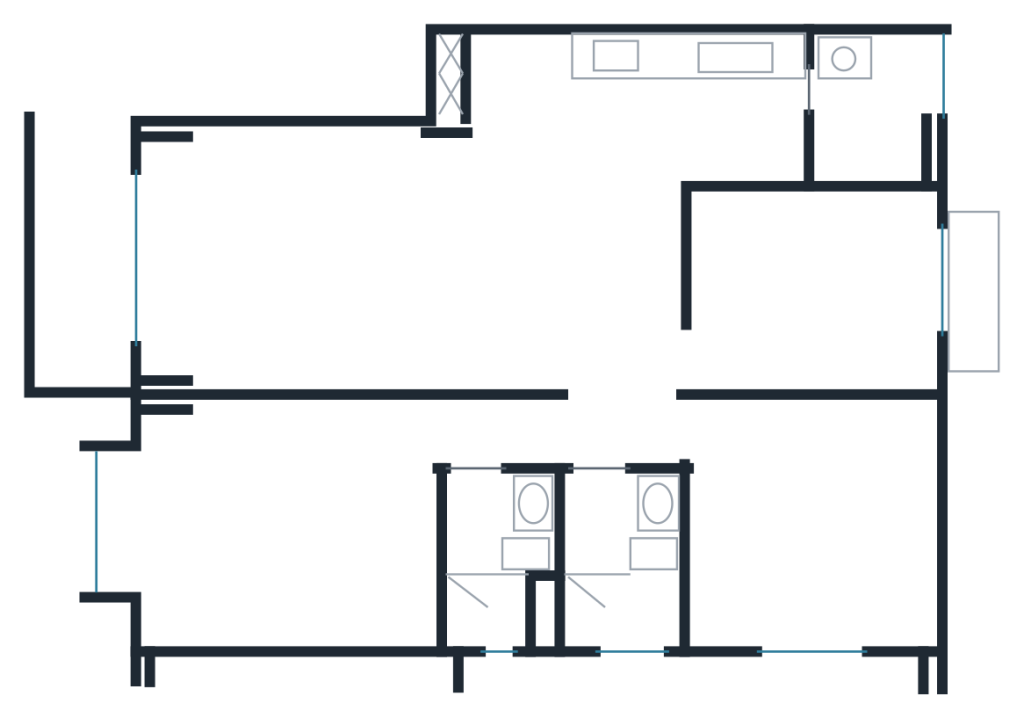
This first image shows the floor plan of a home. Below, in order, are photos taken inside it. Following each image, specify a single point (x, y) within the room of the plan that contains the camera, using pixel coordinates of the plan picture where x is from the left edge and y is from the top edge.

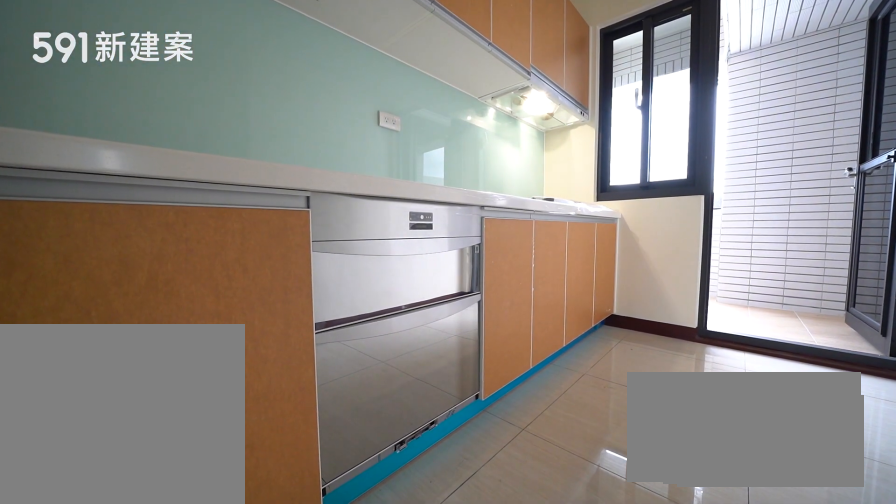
(640, 111)
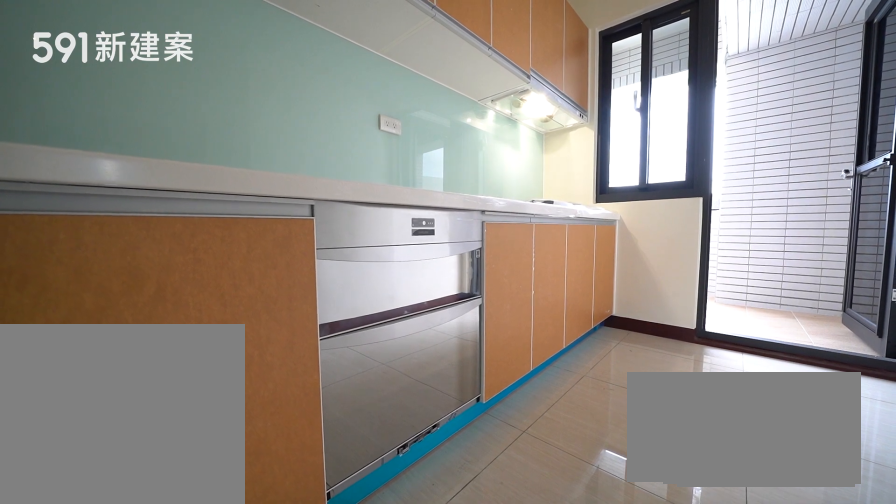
(640, 111)
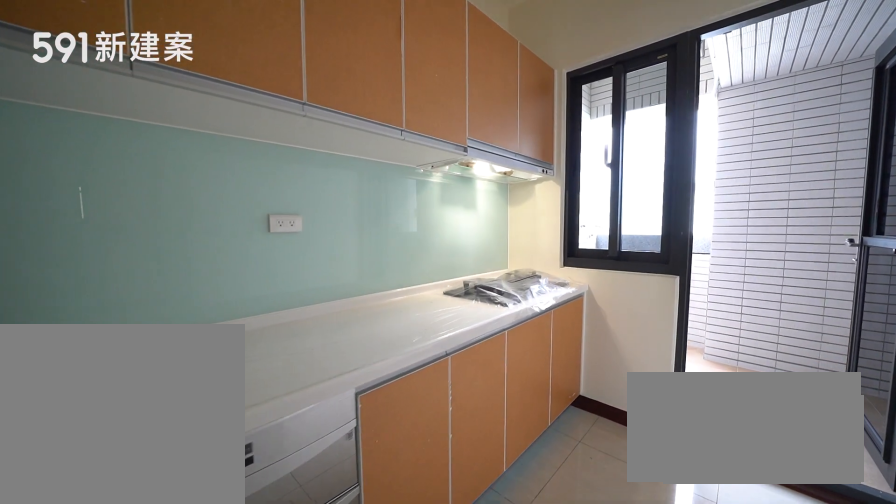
(640, 111)
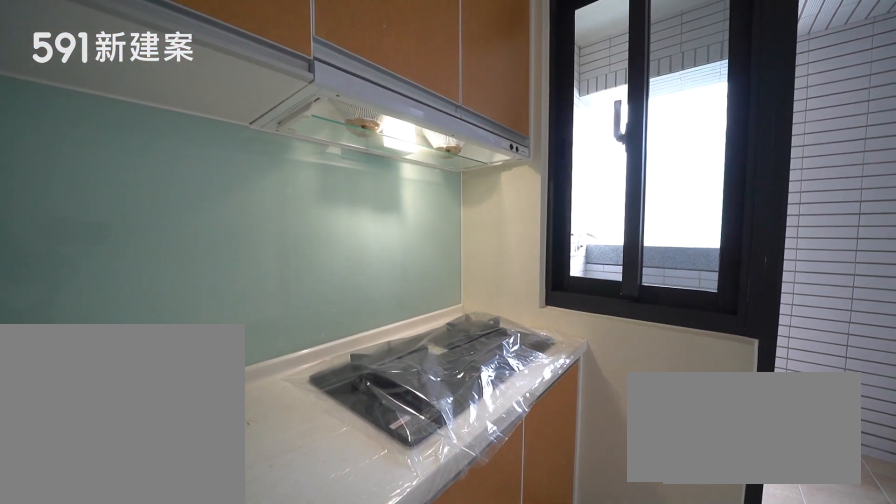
(640, 111)
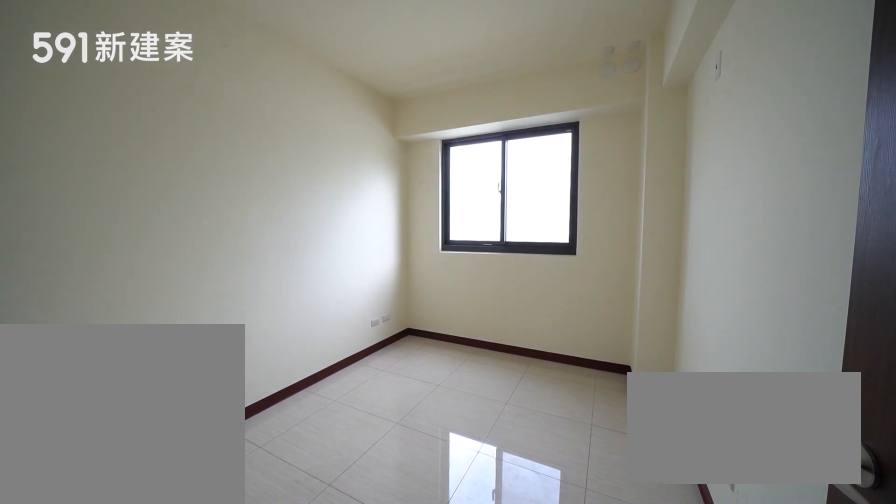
(818, 290)
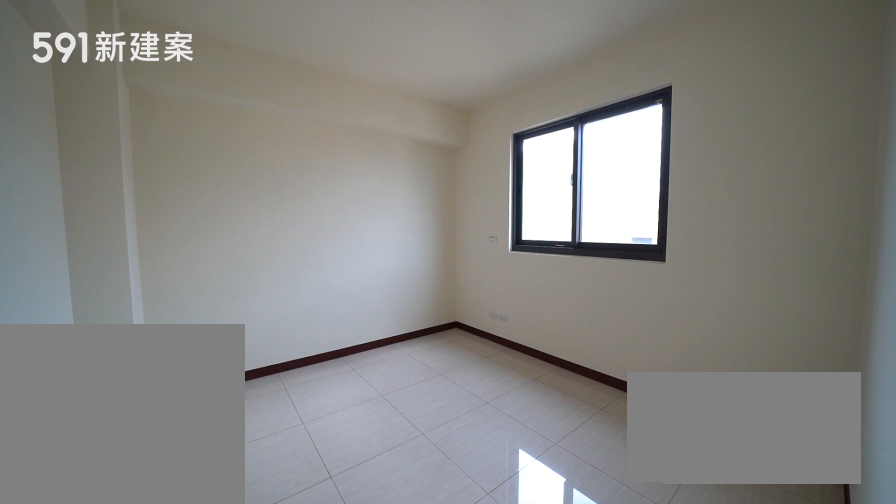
(816, 531)
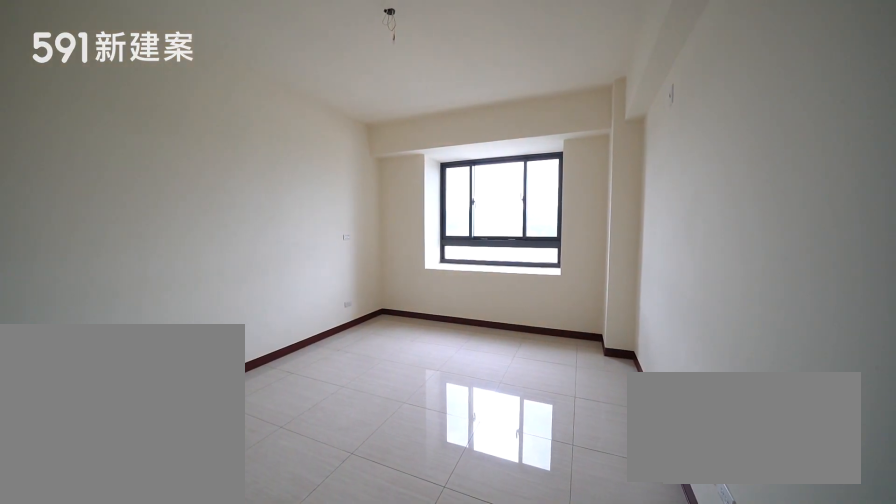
(284, 528)
